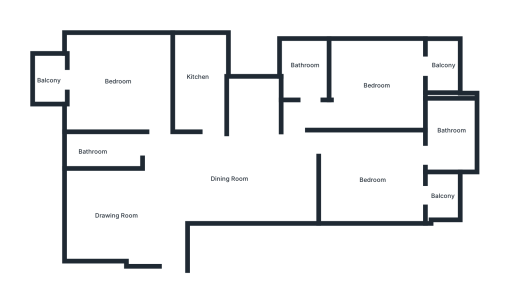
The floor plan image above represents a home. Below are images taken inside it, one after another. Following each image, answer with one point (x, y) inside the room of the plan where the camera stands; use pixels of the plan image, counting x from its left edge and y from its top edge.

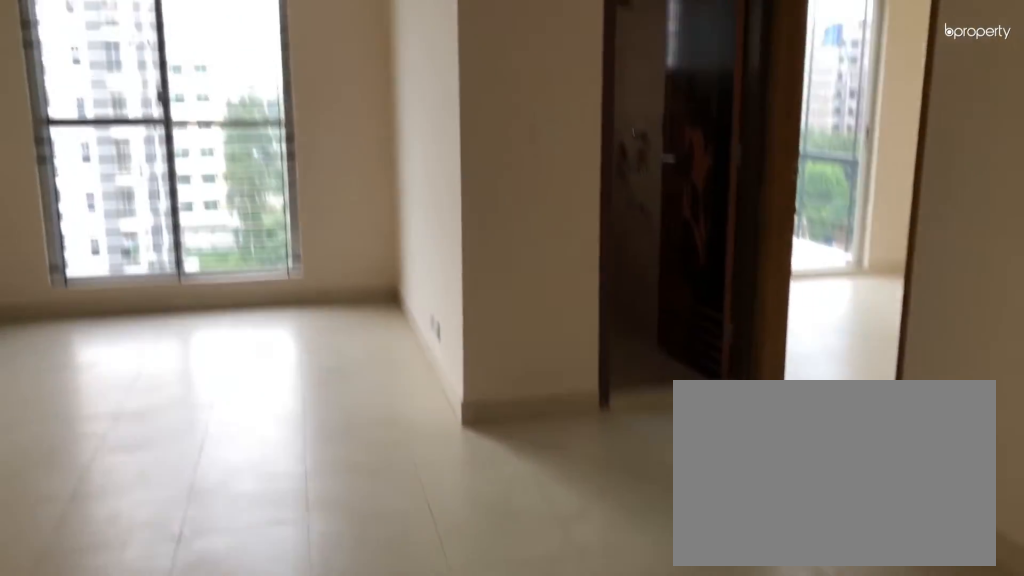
(242, 180)
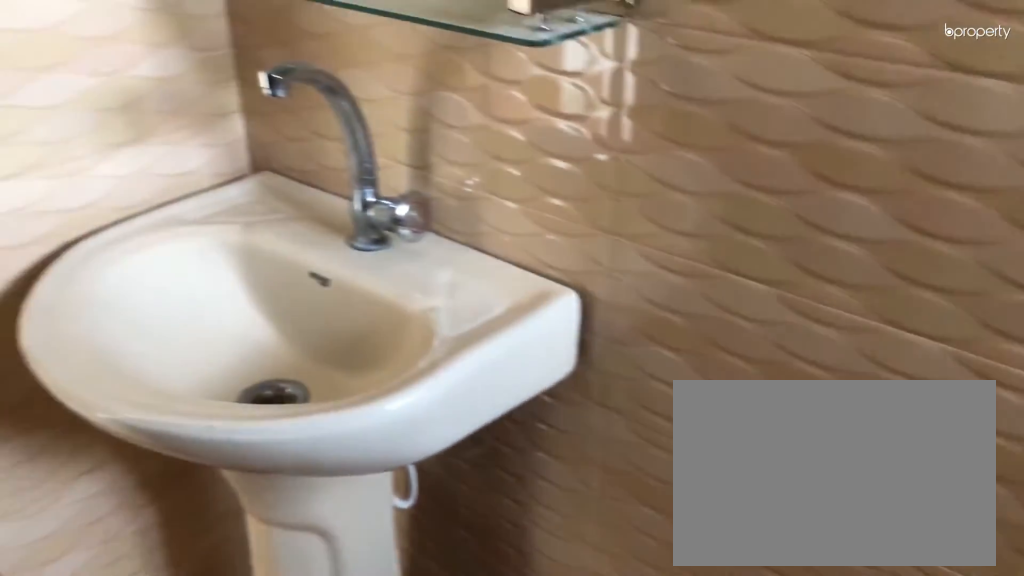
(98, 149)
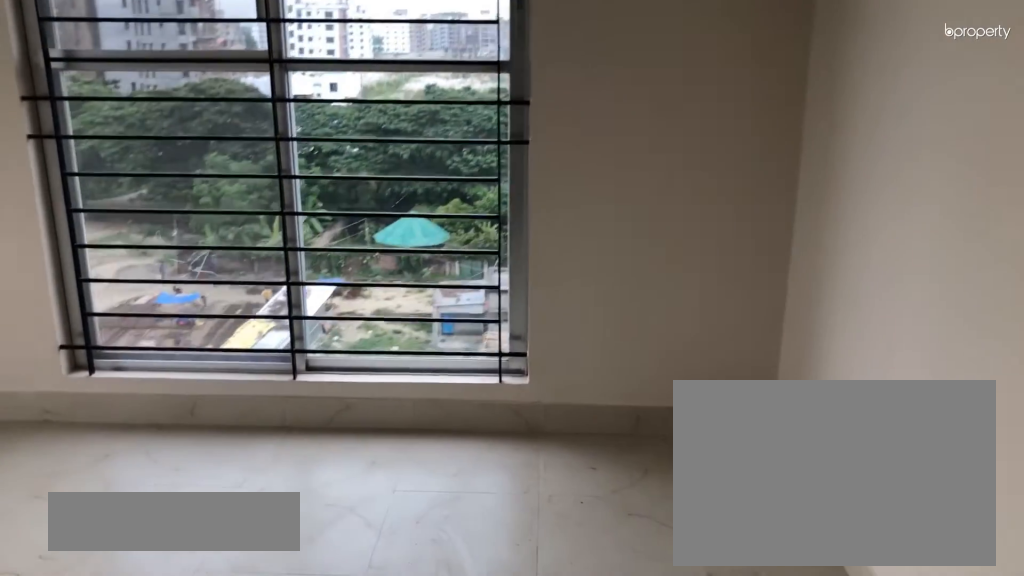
(115, 84)
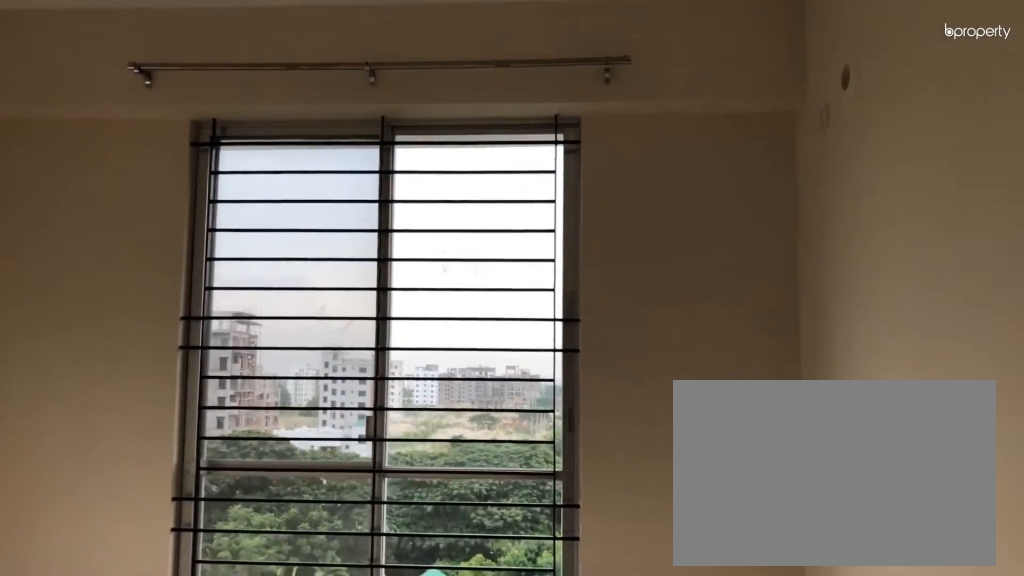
(115, 84)
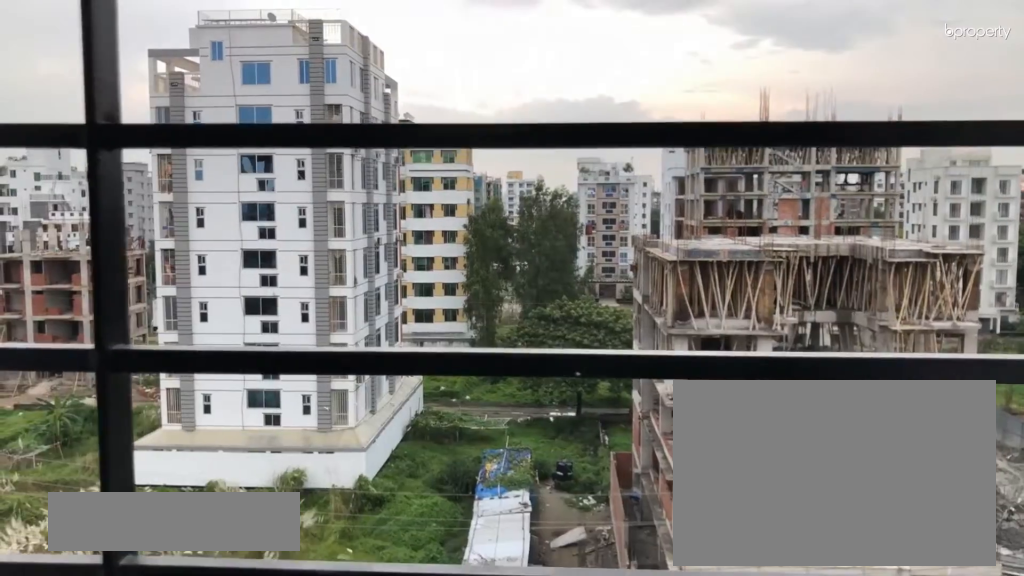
(47, 80)
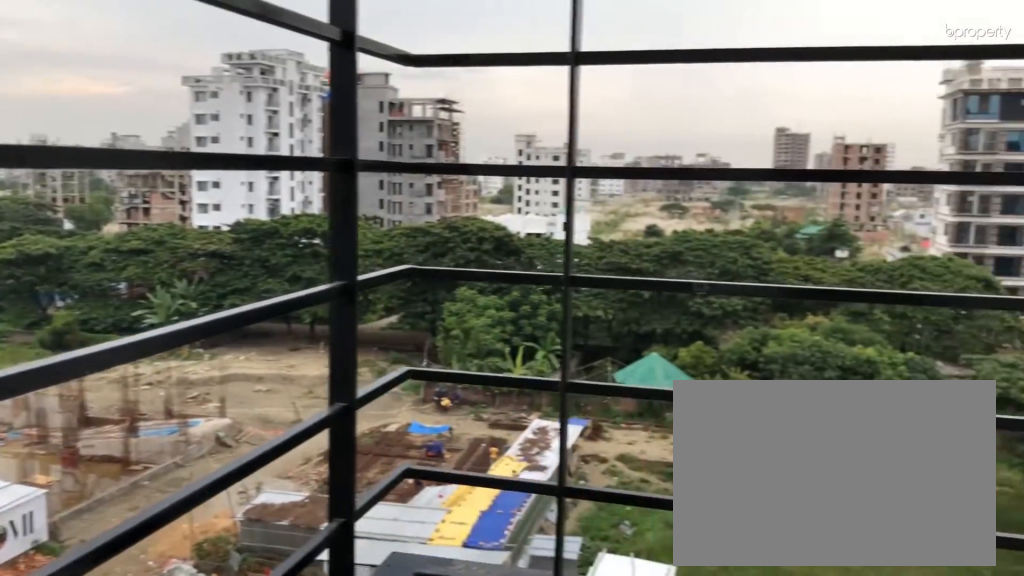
(47, 80)
